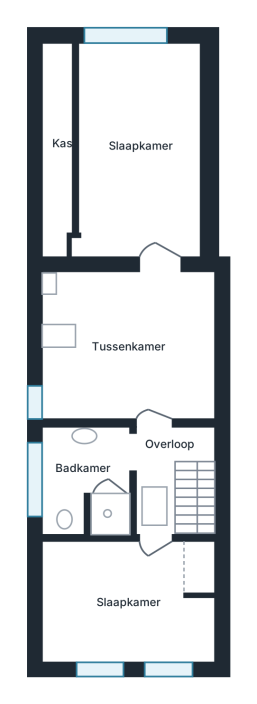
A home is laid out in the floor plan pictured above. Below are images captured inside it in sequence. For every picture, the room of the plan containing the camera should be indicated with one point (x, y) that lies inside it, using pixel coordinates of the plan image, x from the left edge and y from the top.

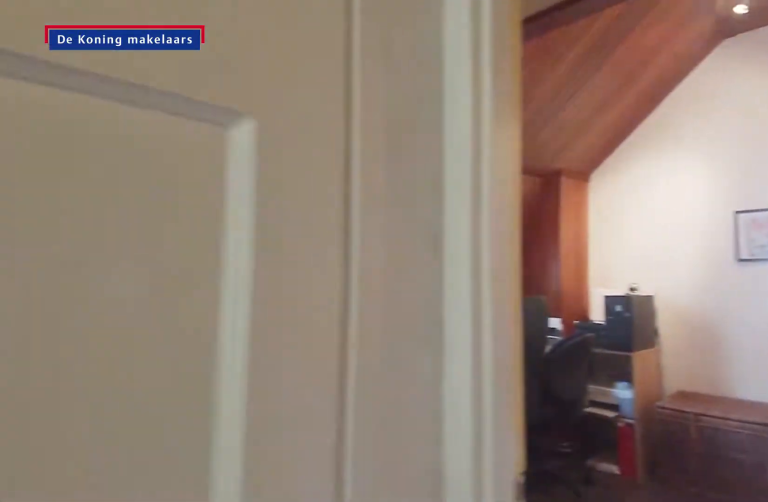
(161, 469)
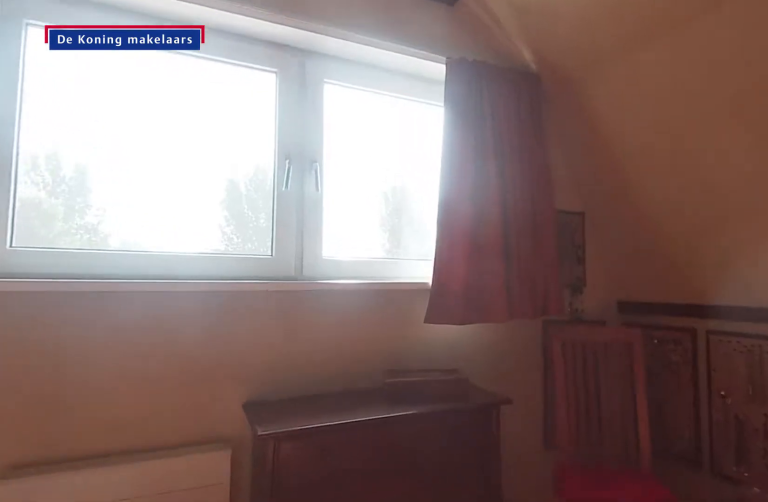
(134, 247)
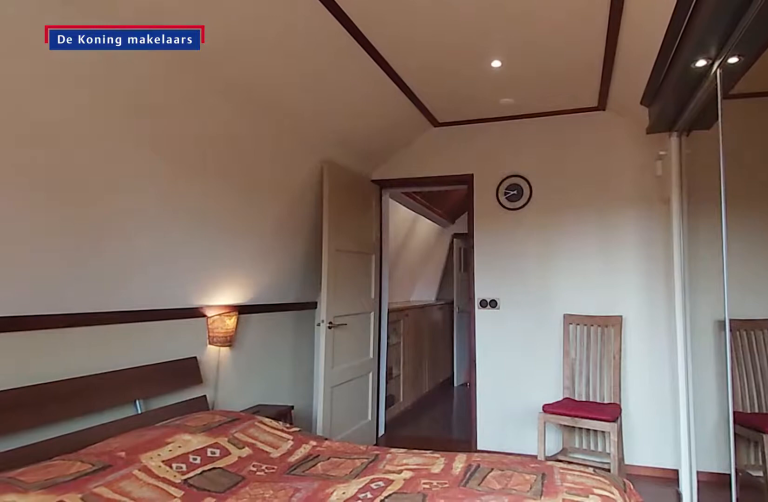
(134, 247)
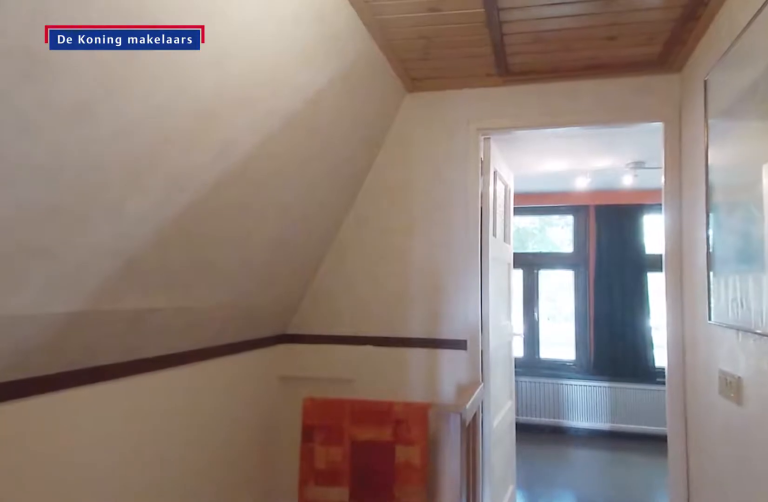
(162, 468)
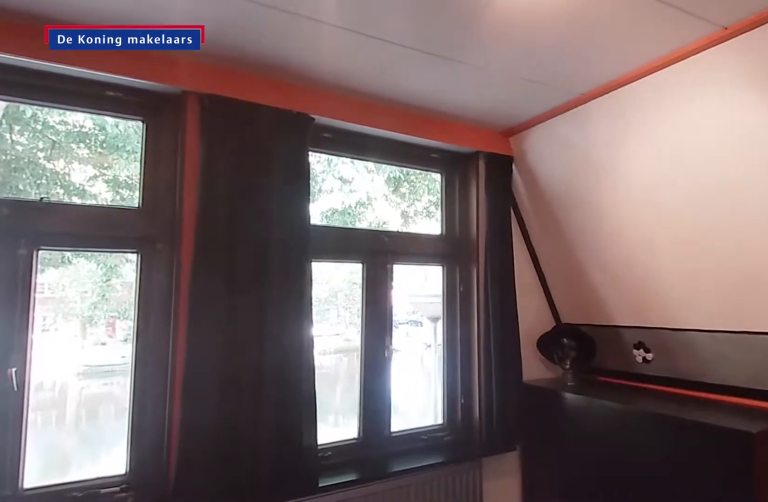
(128, 601)
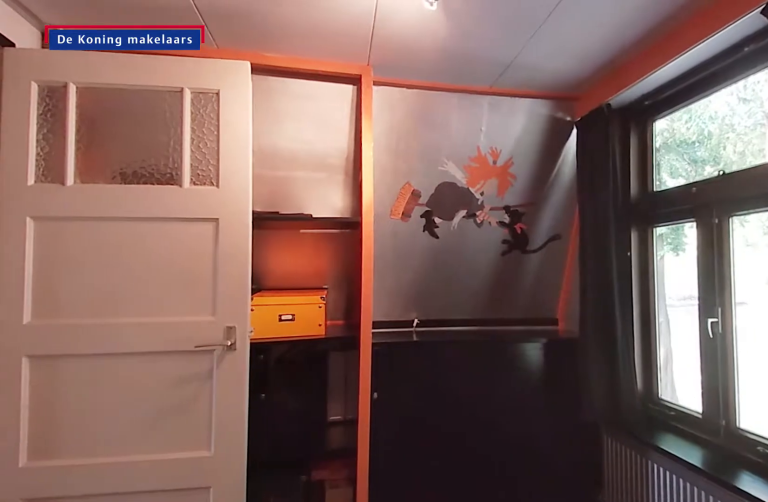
(128, 601)
